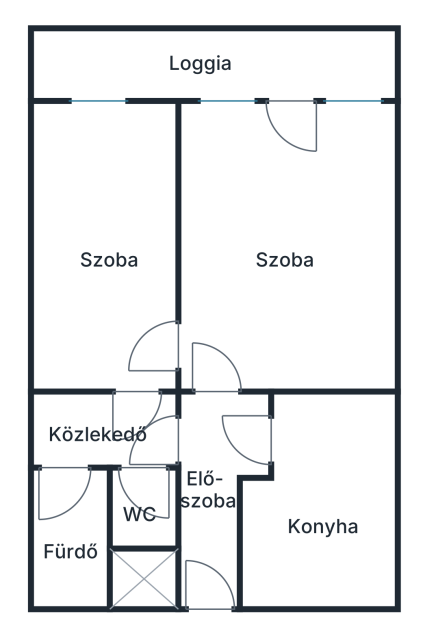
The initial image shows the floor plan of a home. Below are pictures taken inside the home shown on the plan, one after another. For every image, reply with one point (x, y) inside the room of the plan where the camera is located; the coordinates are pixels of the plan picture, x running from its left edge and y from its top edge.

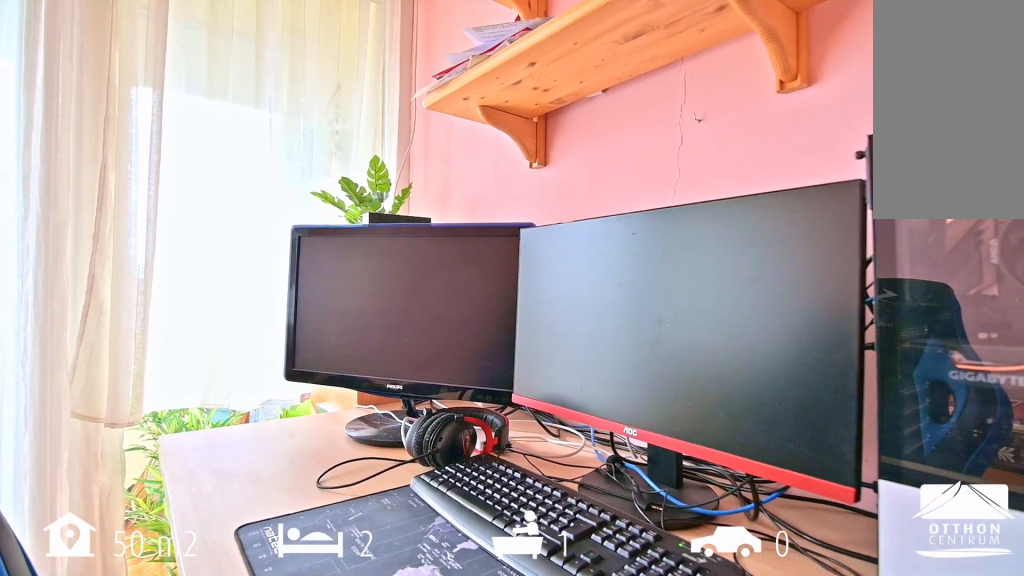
(281, 281)
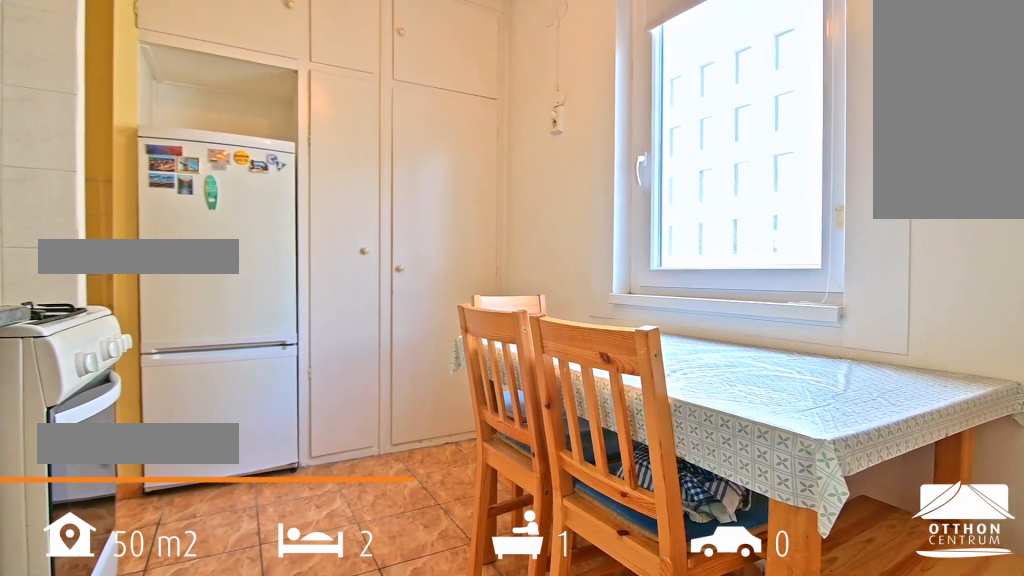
(335, 492)
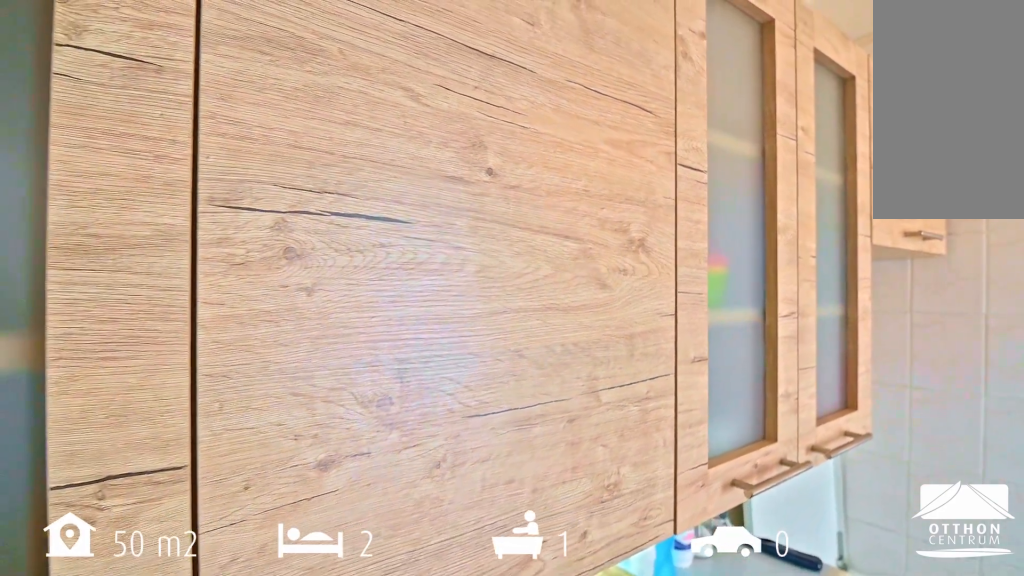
(335, 492)
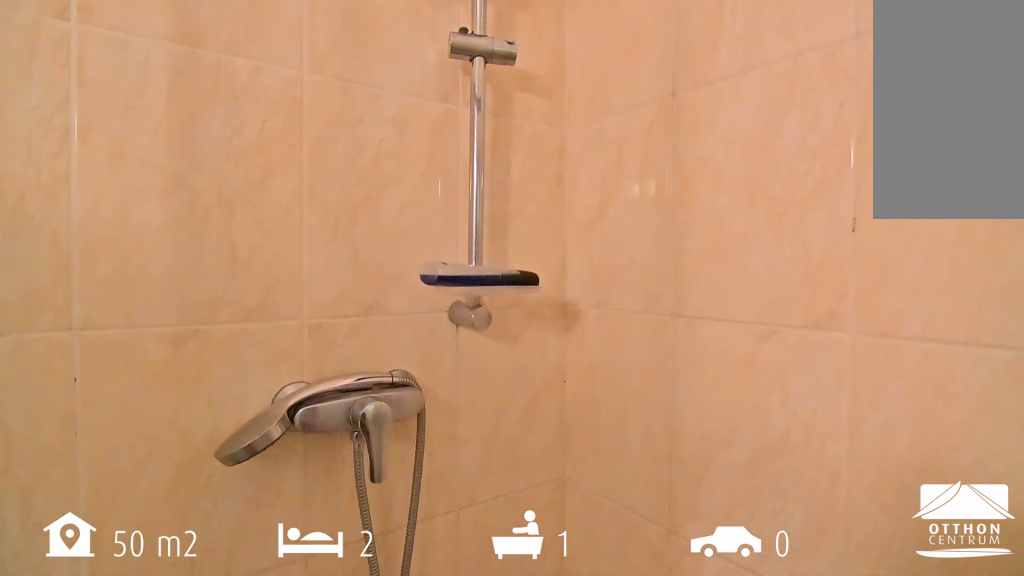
(76, 554)
